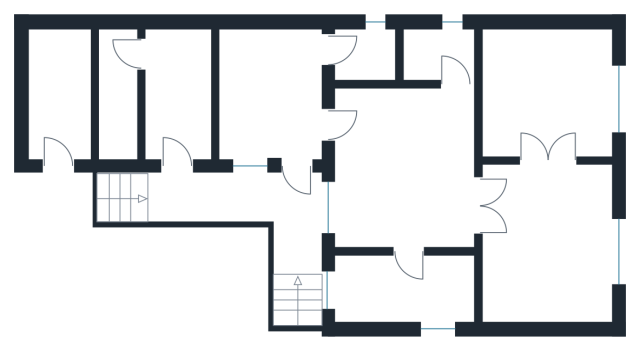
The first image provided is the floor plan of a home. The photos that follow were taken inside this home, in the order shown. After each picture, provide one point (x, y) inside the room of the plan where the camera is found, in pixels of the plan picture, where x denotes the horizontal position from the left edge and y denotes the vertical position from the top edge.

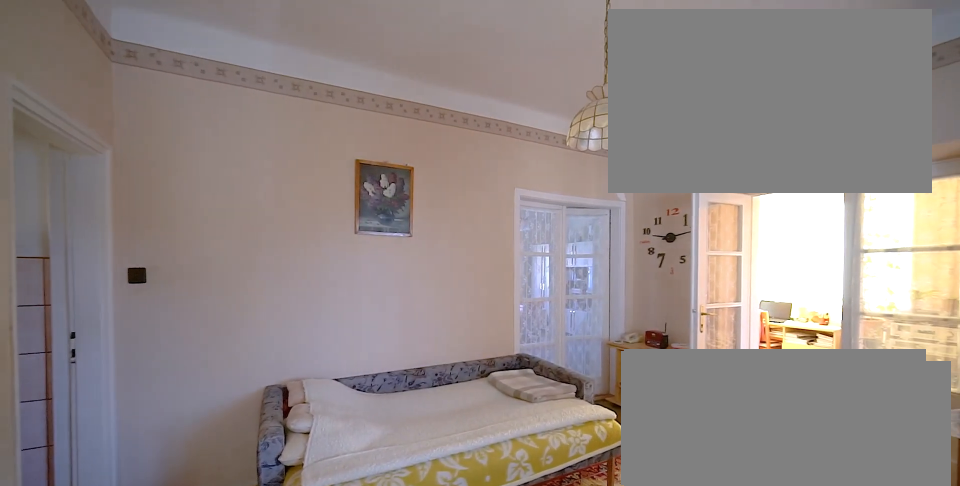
(406, 177)
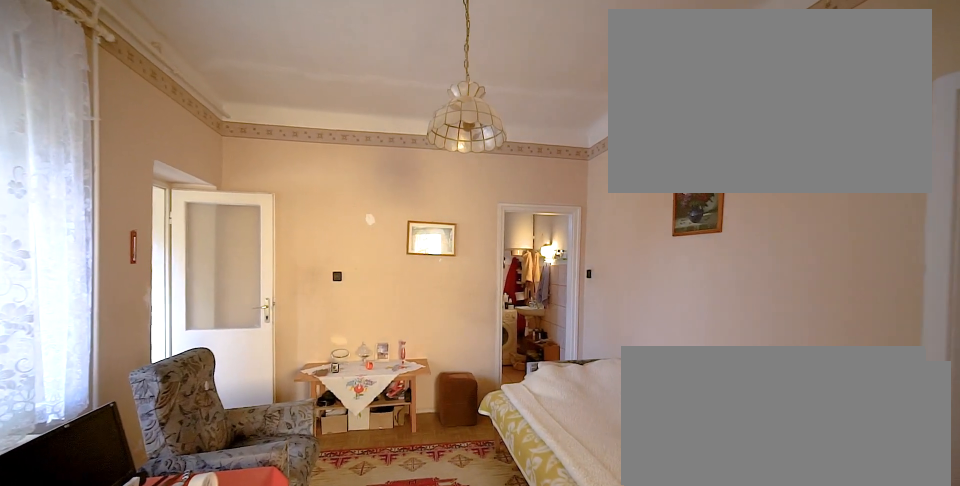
(407, 177)
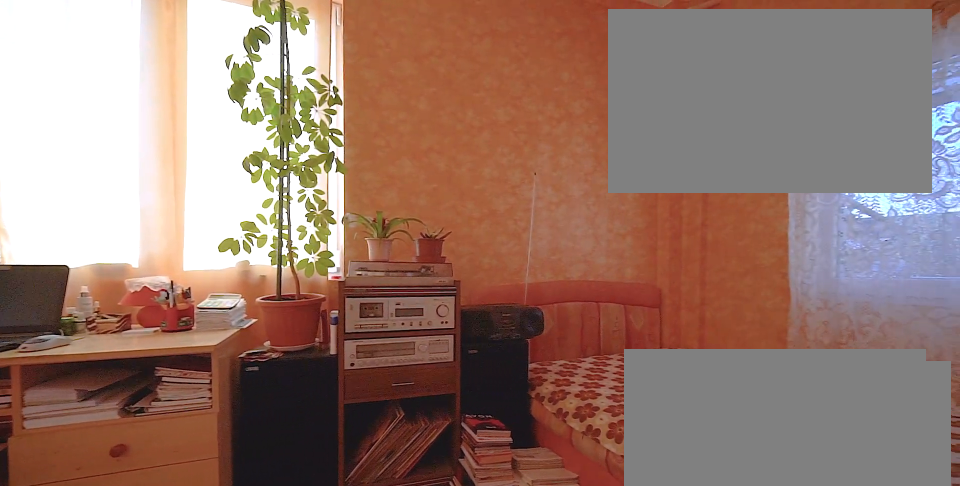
(407, 293)
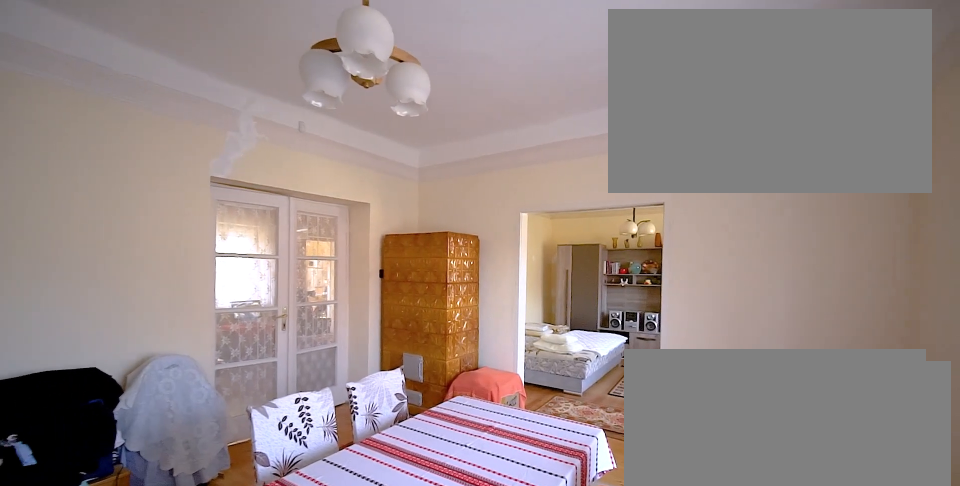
(549, 247)
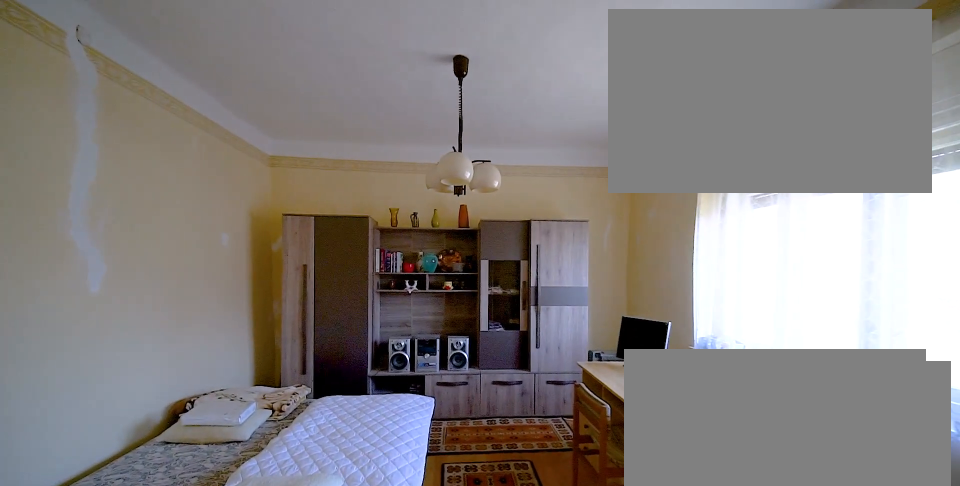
(549, 95)
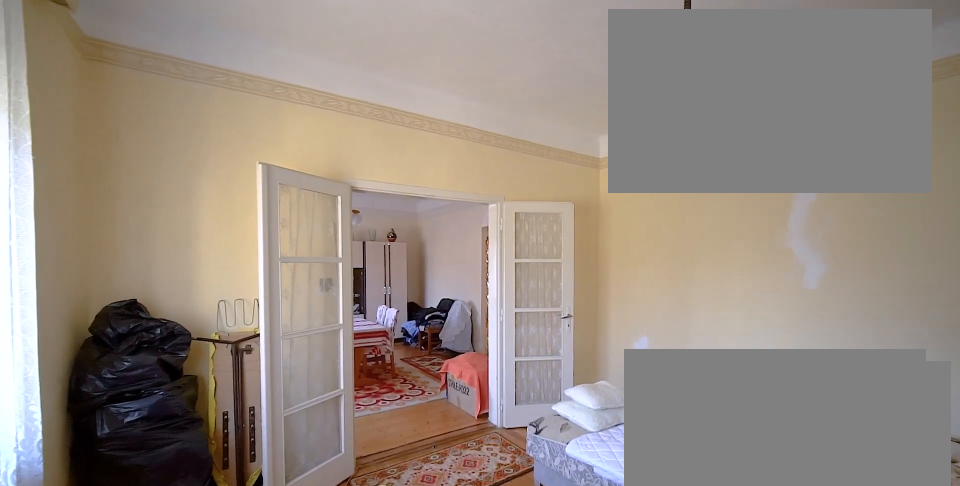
(549, 95)
